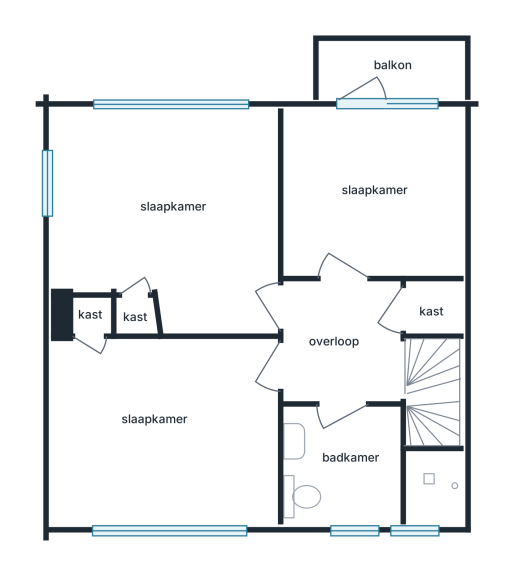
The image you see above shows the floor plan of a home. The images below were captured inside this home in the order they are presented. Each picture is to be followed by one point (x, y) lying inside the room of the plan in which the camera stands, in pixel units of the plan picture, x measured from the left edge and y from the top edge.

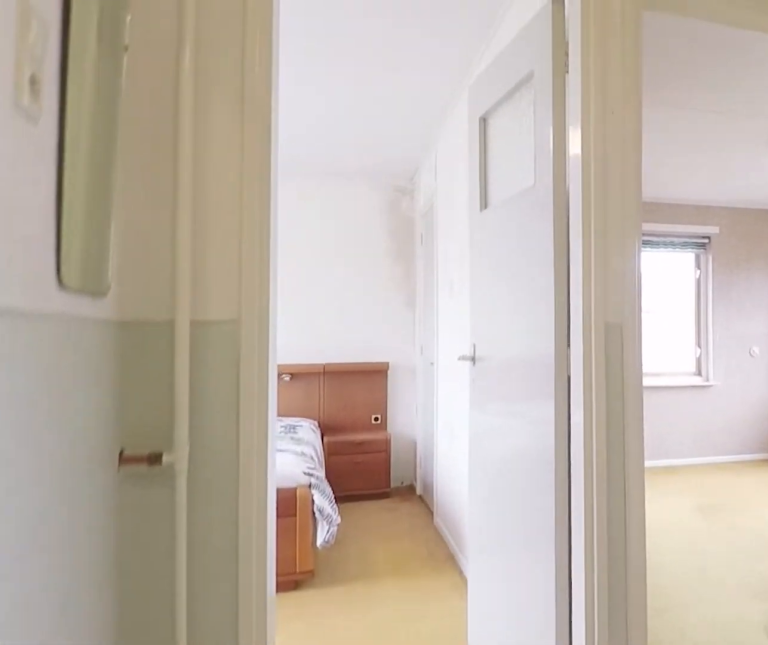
(344, 342)
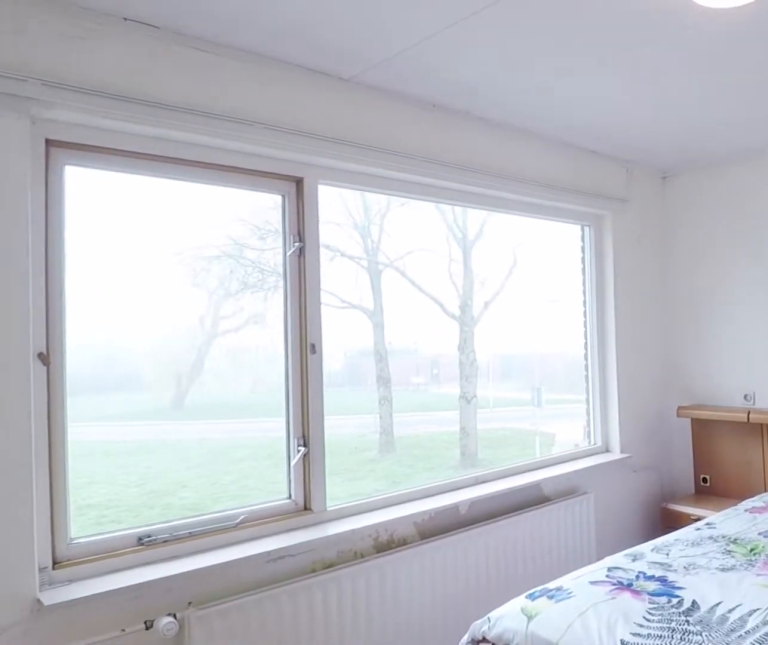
(255, 442)
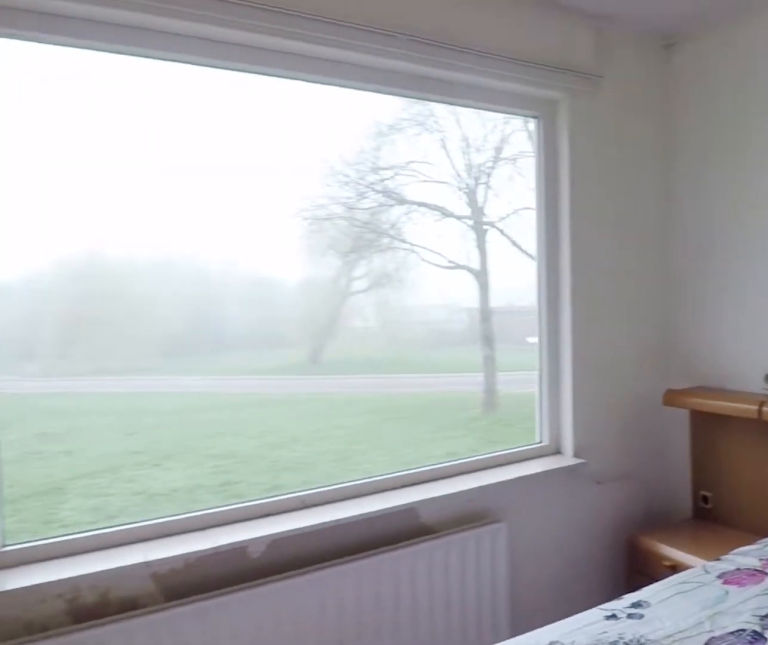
(255, 442)
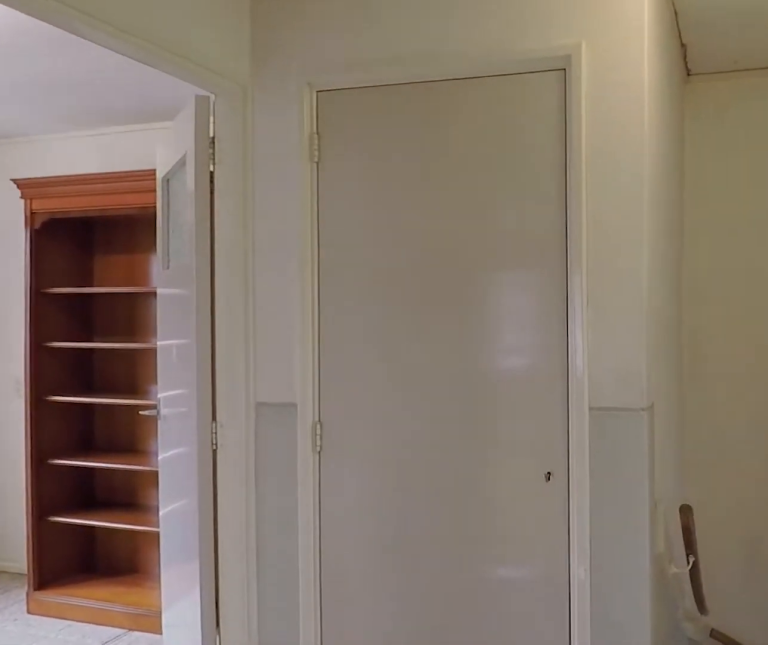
(344, 342)
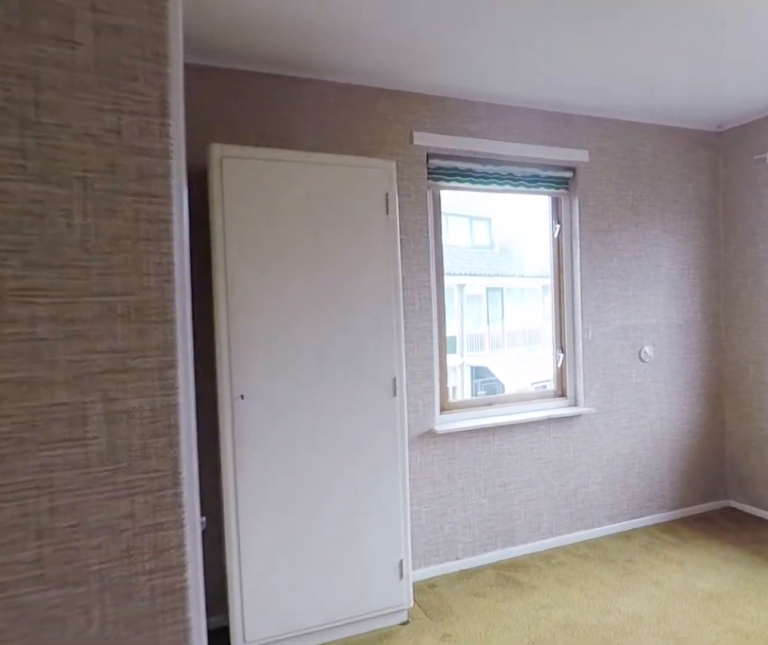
(263, 223)
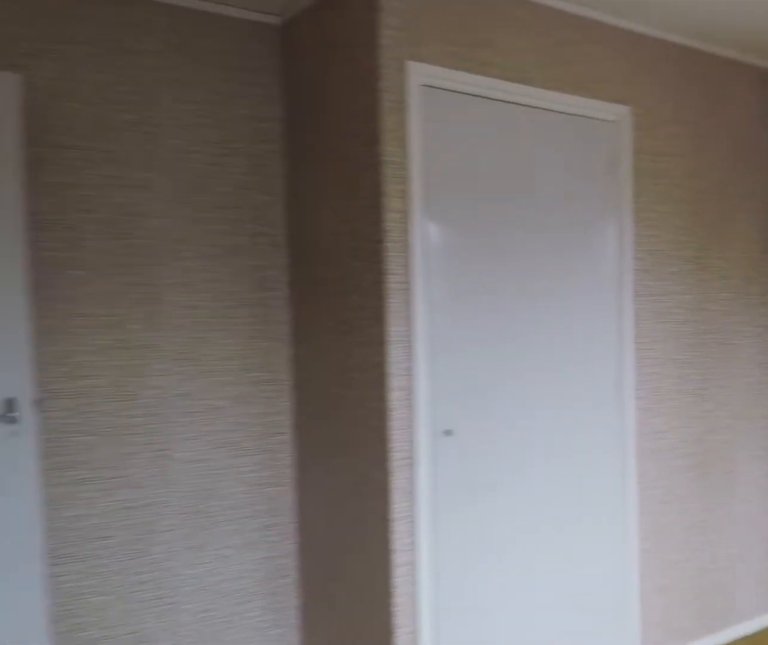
(263, 223)
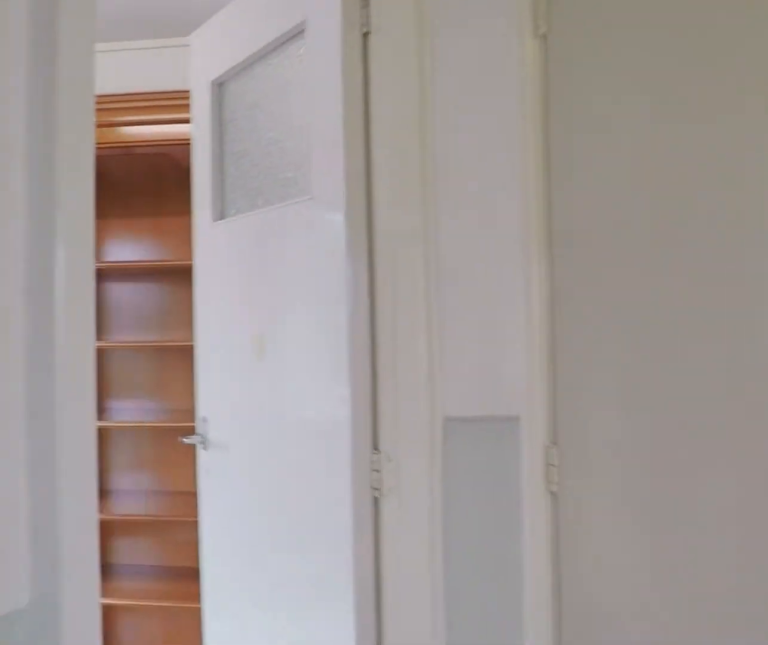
(344, 342)
